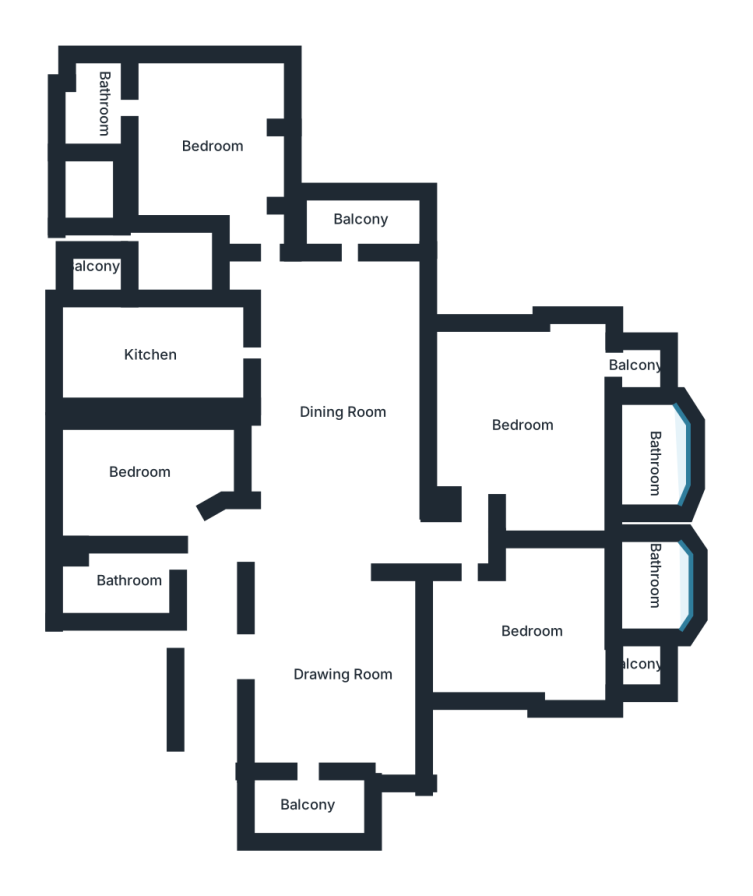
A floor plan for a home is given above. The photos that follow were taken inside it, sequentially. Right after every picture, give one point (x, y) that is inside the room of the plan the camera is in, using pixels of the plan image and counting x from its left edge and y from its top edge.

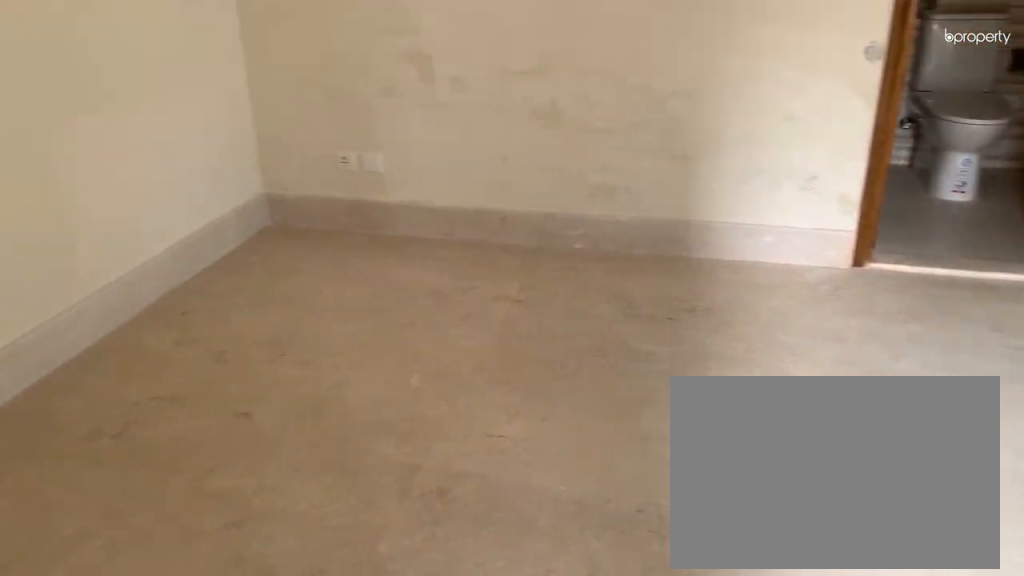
(214, 145)
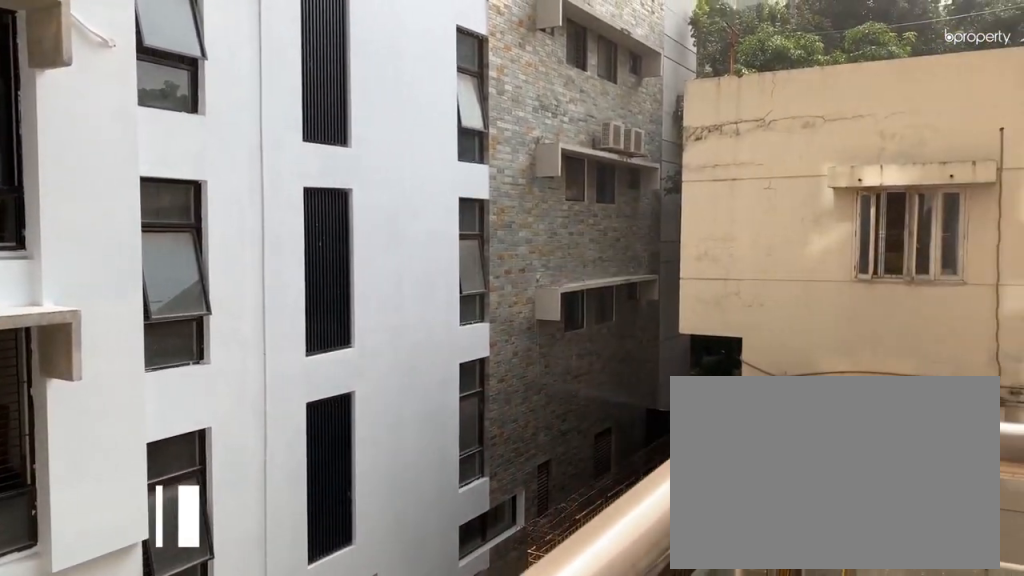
(357, 228)
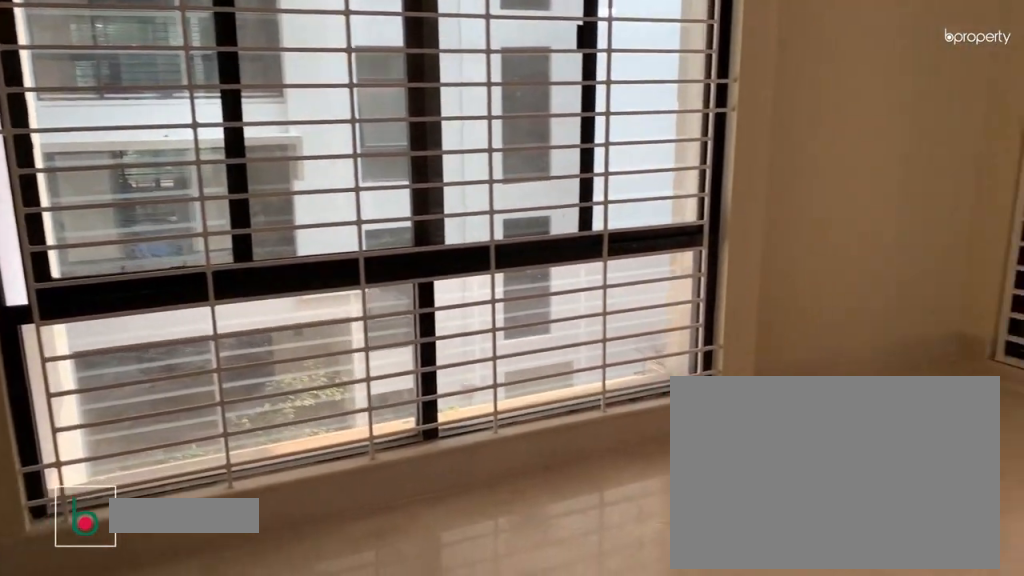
(525, 426)
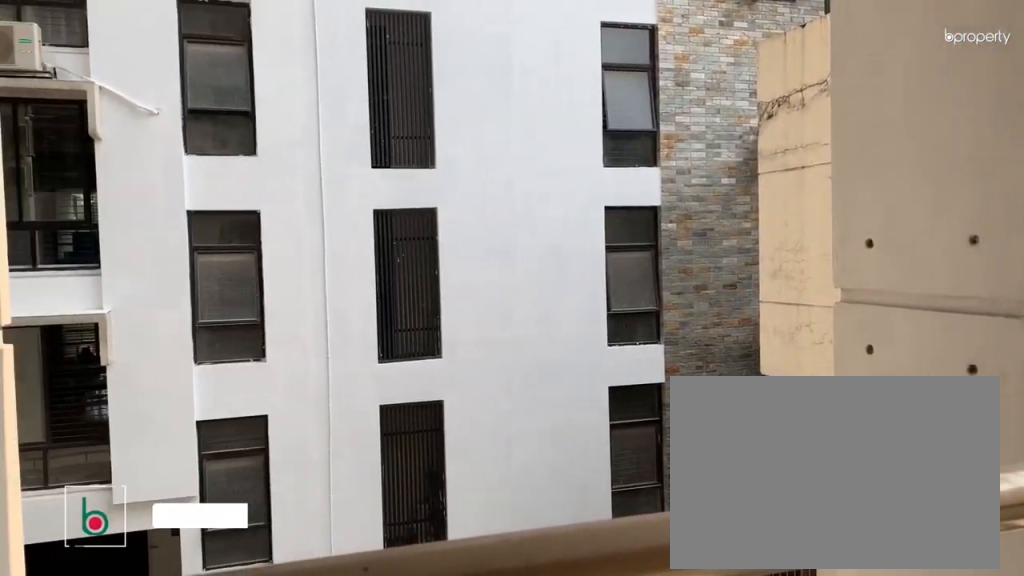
(637, 360)
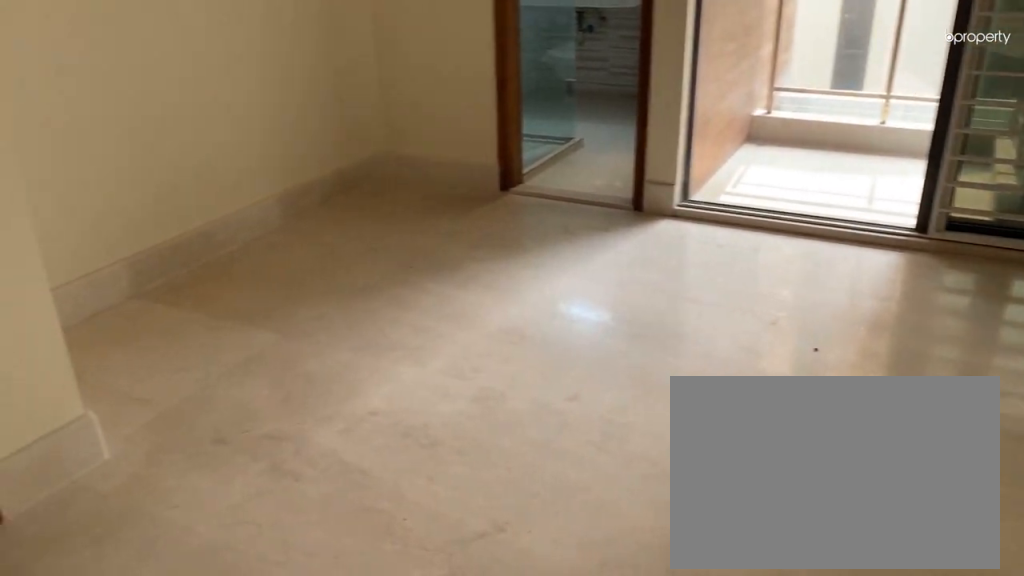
(536, 630)
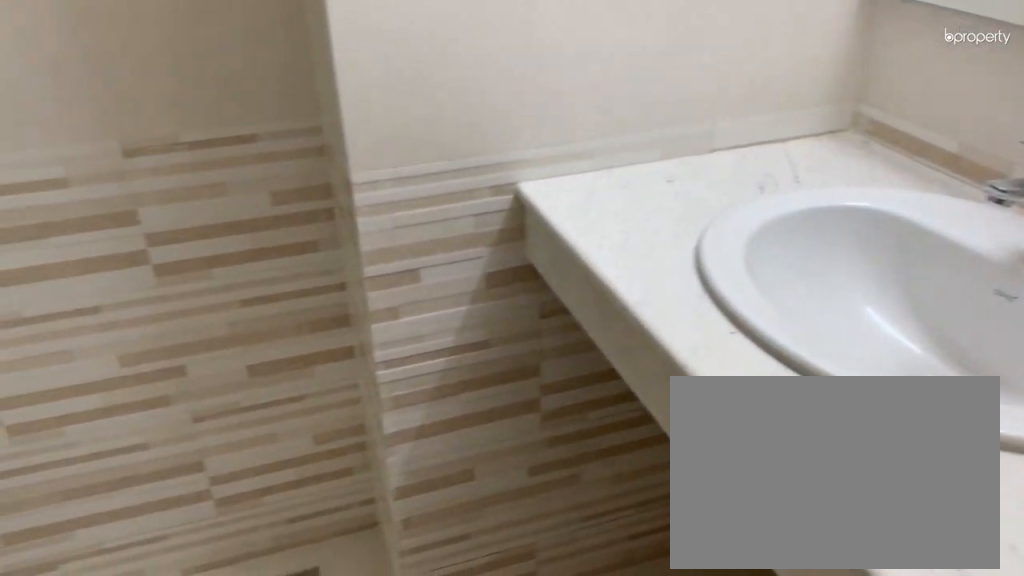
(652, 577)
